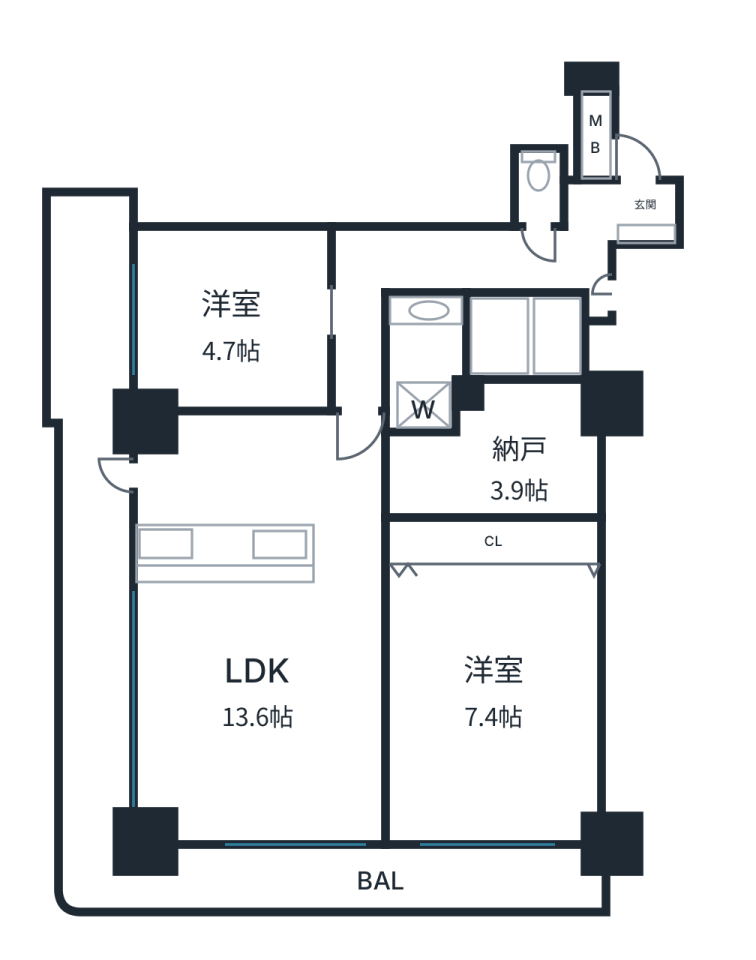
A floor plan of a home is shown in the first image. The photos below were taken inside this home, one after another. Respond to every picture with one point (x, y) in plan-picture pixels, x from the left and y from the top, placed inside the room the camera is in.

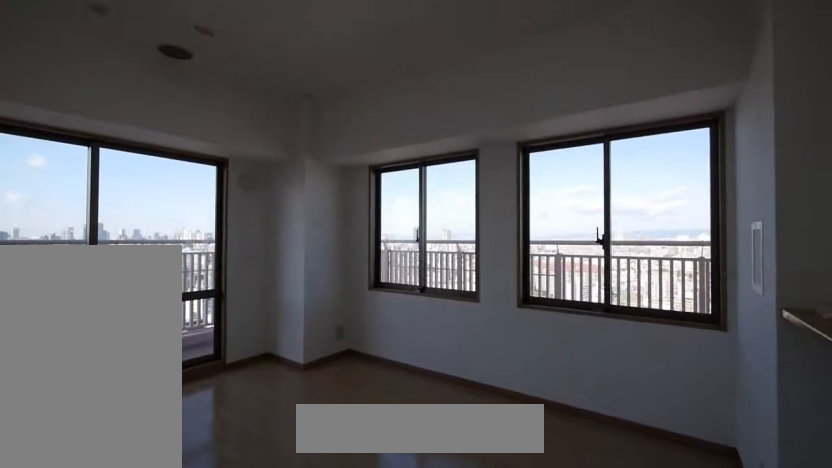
(261, 704)
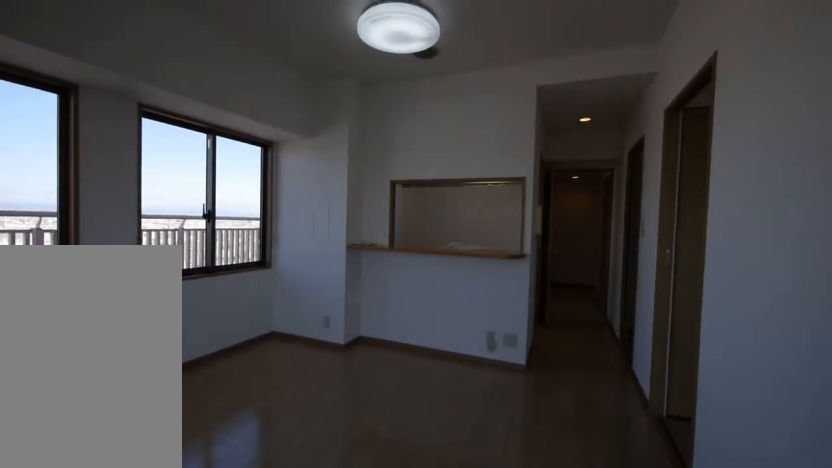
(261, 705)
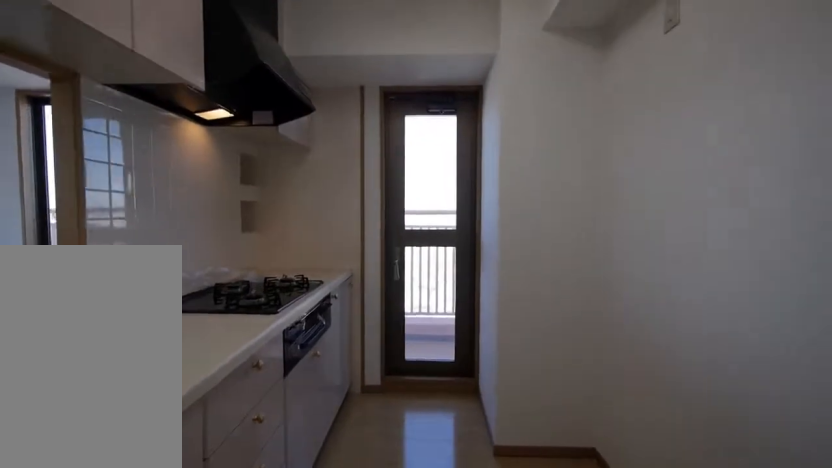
(261, 489)
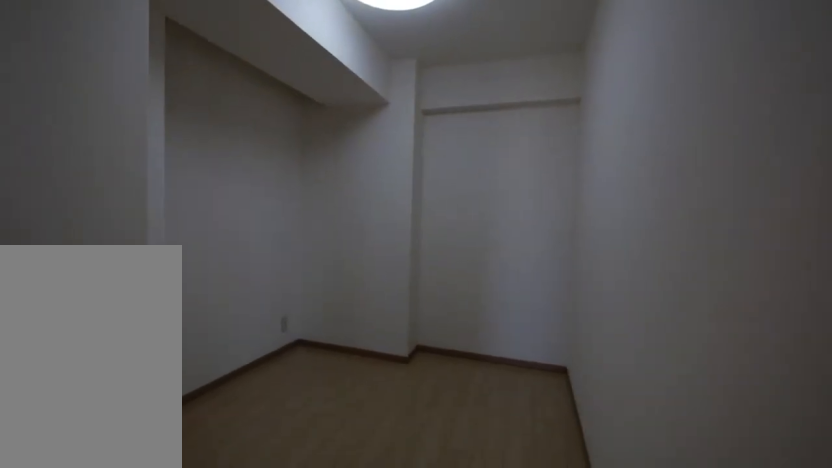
(472, 488)
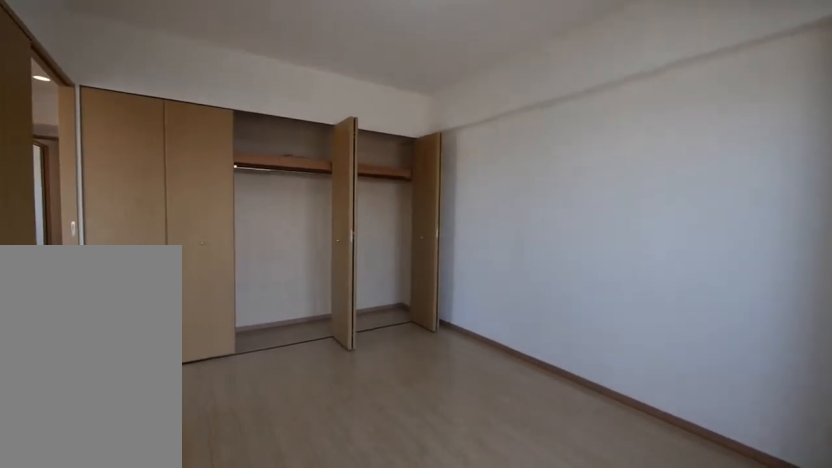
(472, 687)
